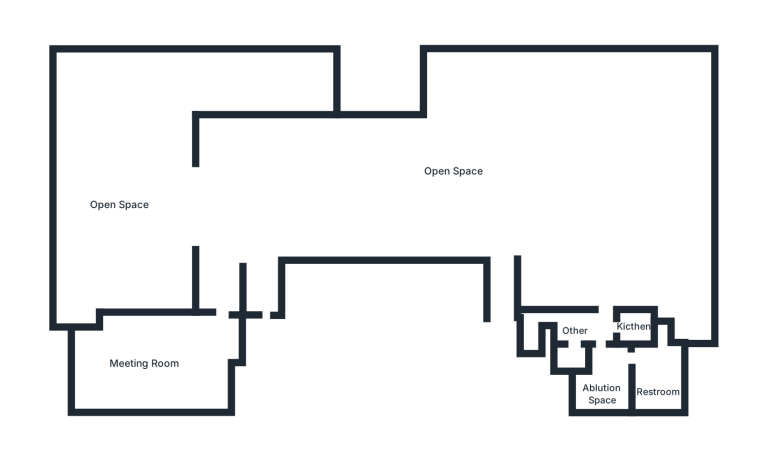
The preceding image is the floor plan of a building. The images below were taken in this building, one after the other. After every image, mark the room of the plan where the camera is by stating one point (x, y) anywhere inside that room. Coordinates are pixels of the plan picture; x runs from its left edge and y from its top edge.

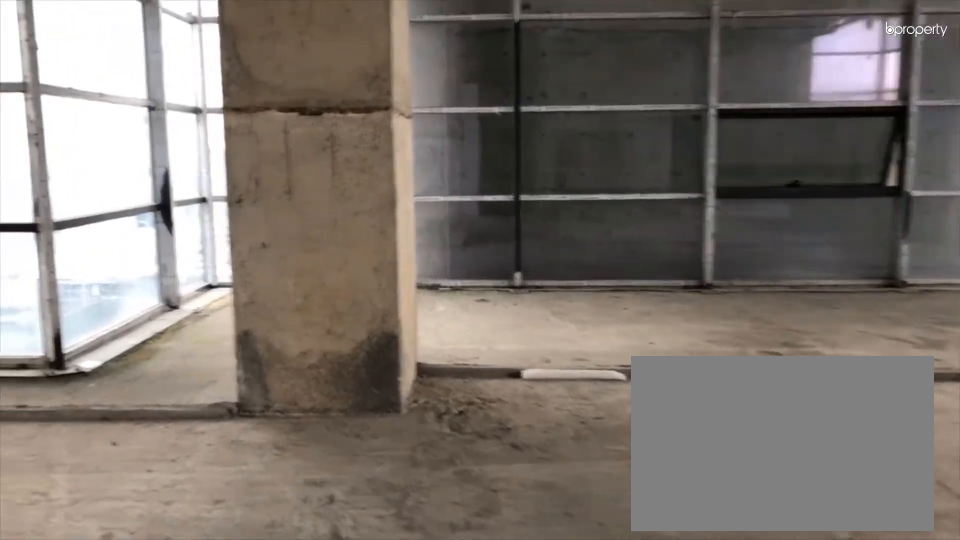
(499, 216)
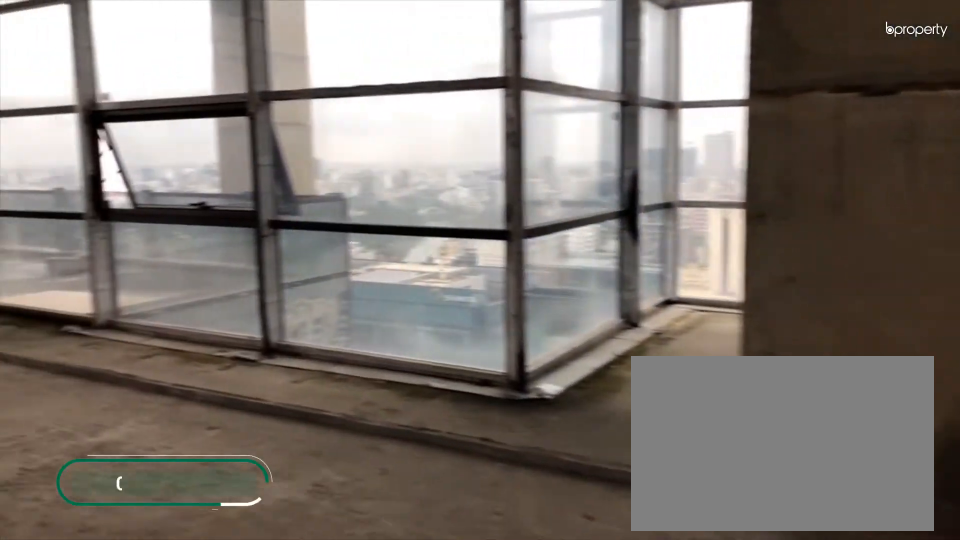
(499, 216)
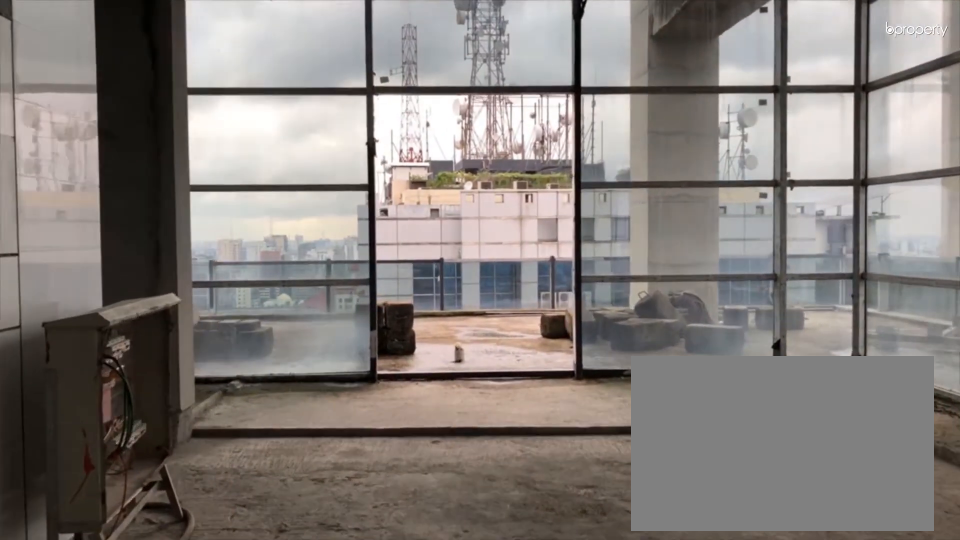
(251, 197)
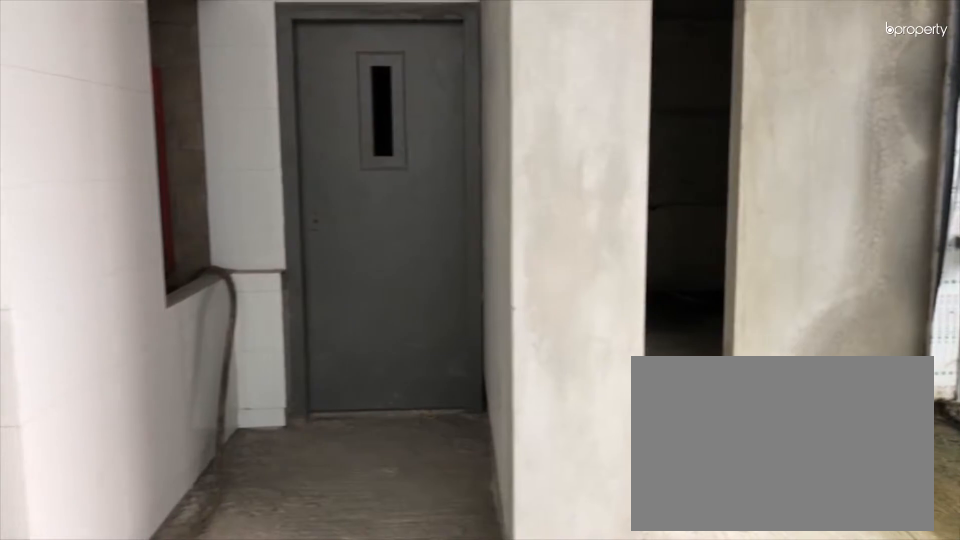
(251, 197)
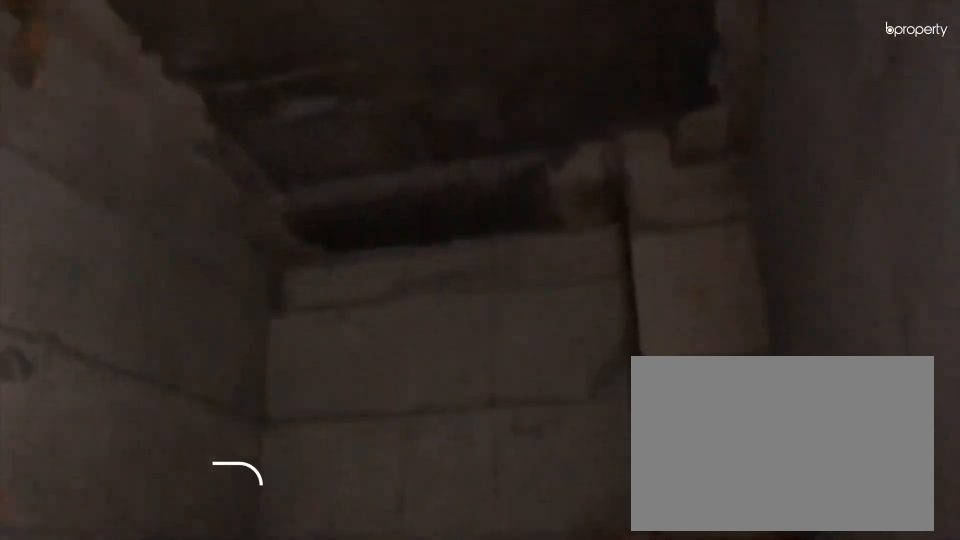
(167, 353)
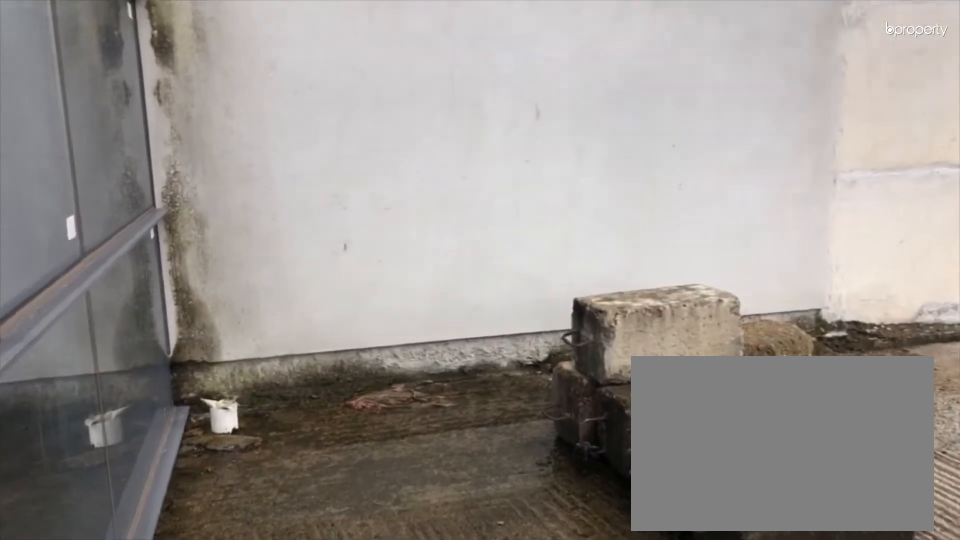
(127, 212)
